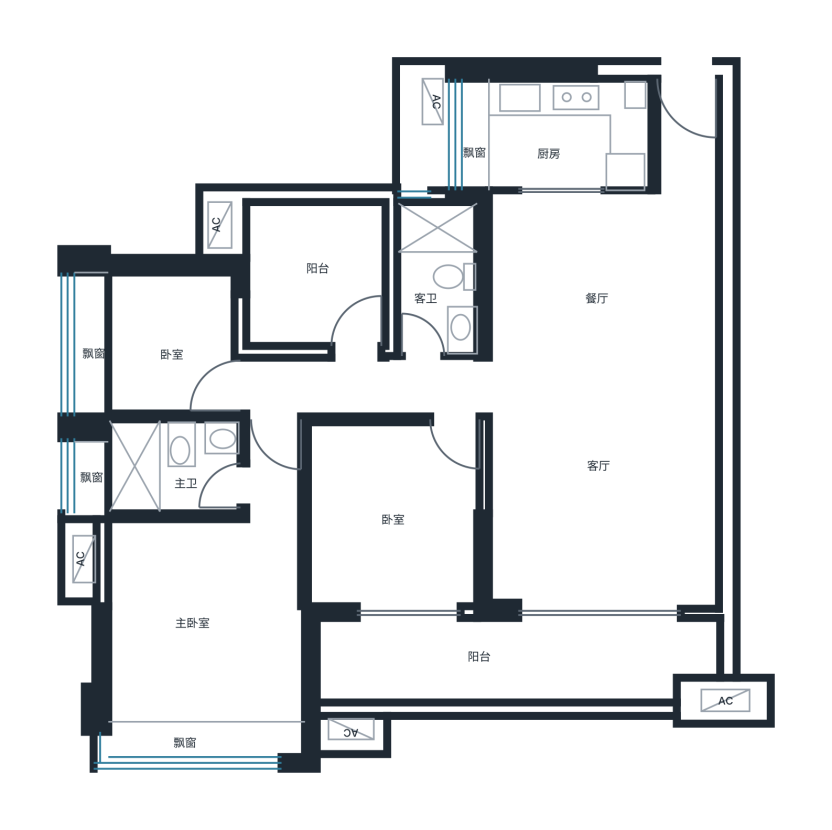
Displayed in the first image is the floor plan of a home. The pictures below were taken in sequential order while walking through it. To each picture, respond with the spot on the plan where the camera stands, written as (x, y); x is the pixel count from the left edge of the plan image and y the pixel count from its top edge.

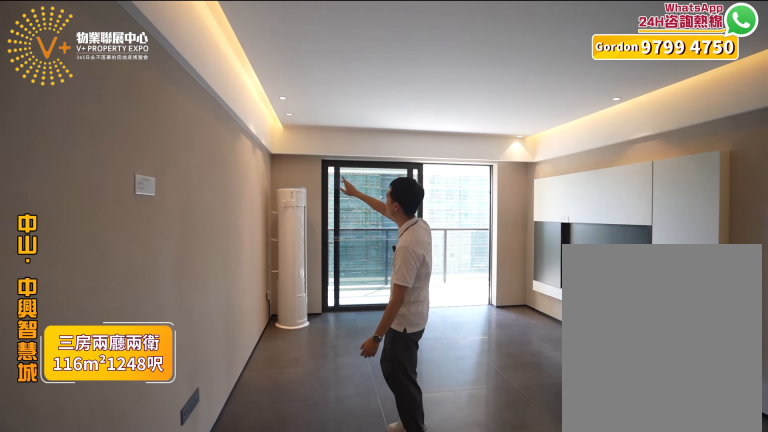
(655, 420)
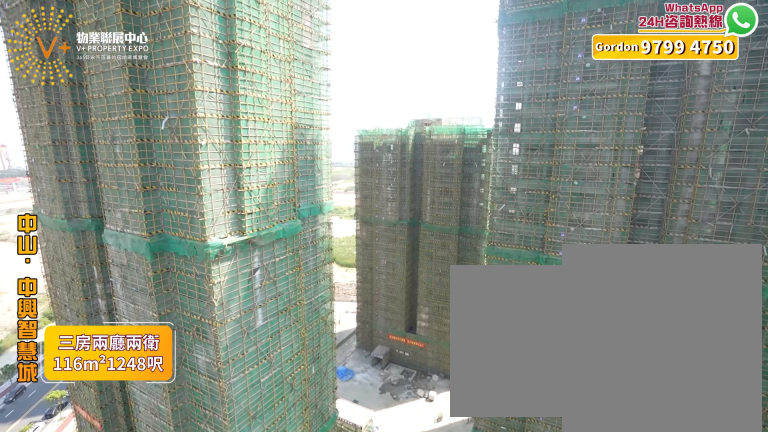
(585, 642)
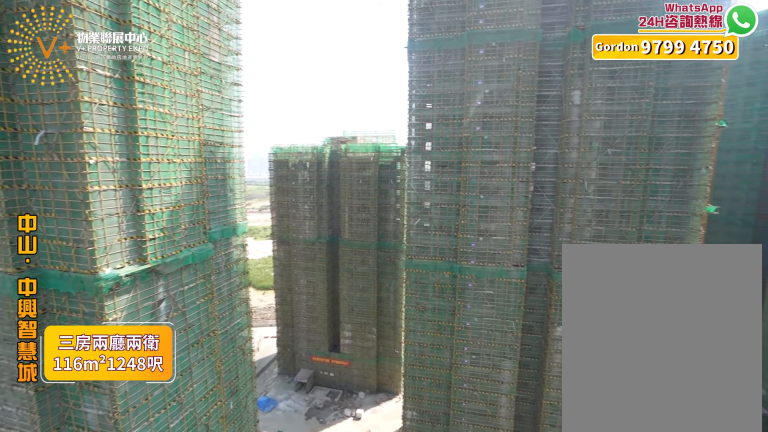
(585, 639)
